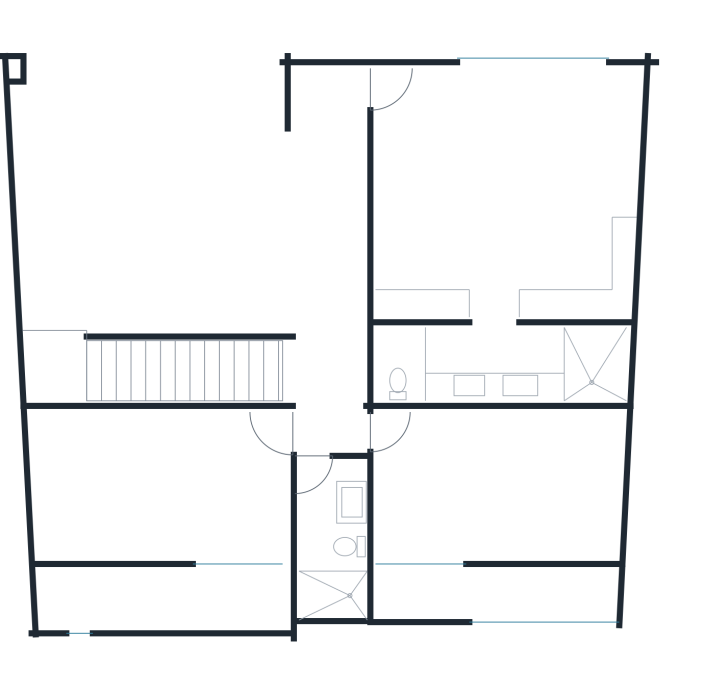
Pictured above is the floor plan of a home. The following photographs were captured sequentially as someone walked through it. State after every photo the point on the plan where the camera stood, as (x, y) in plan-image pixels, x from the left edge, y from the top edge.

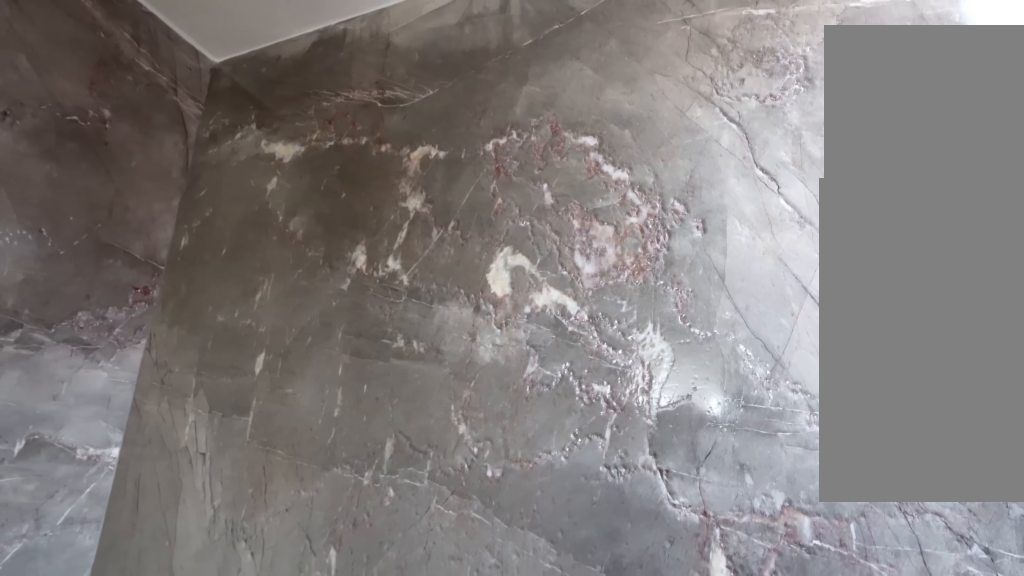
(322, 584)
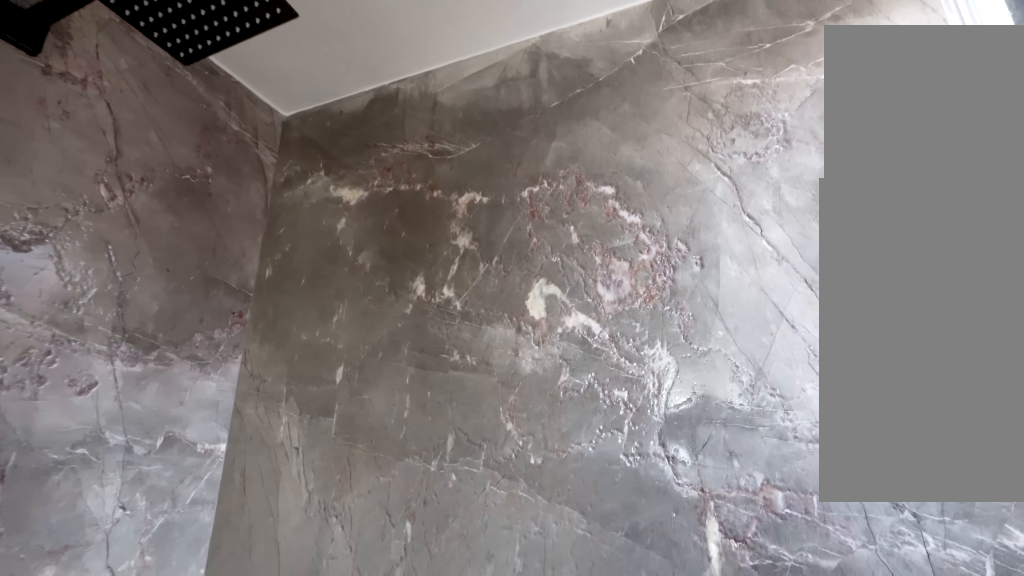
(324, 589)
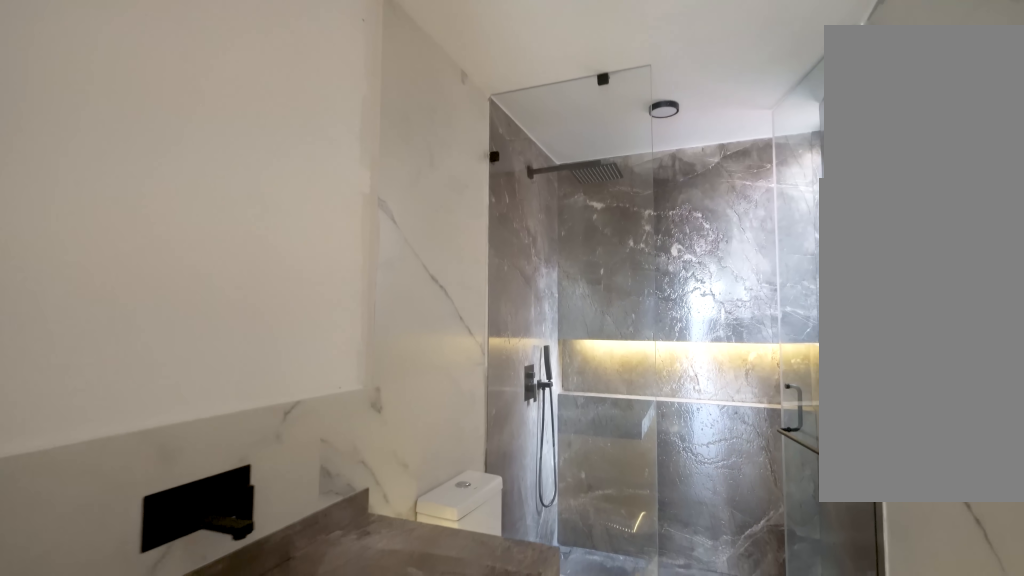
(316, 555)
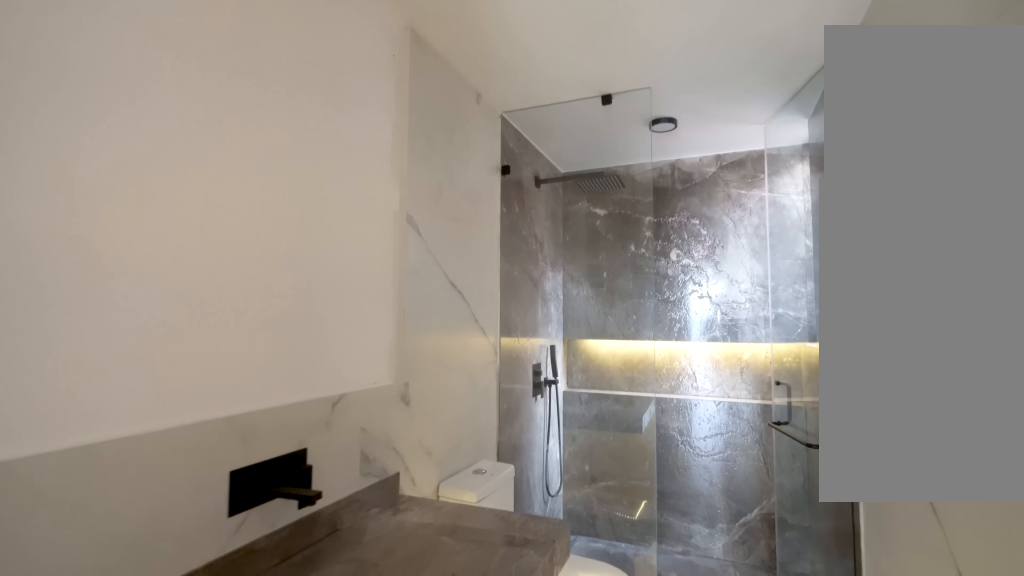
(316, 555)
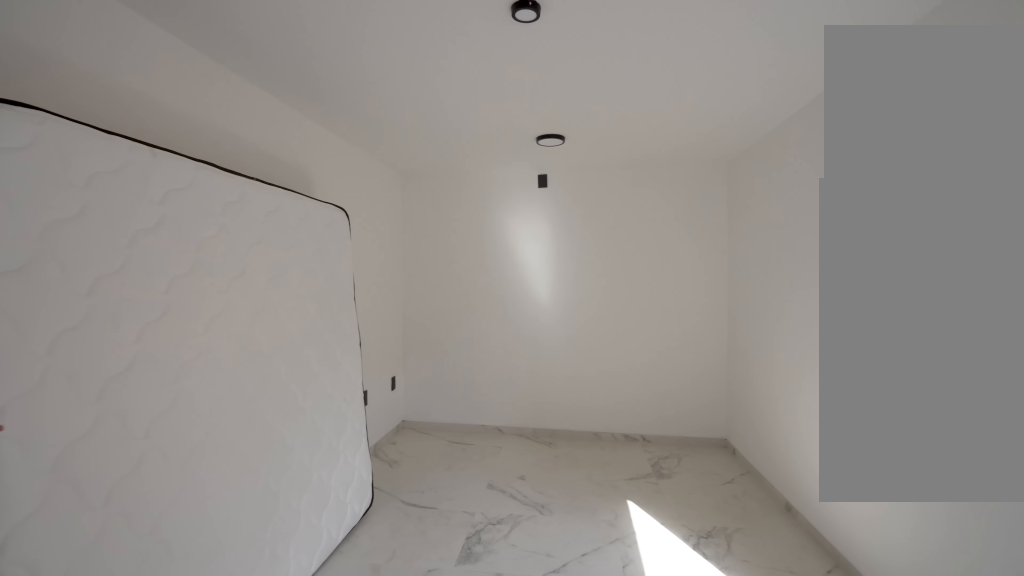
(412, 425)
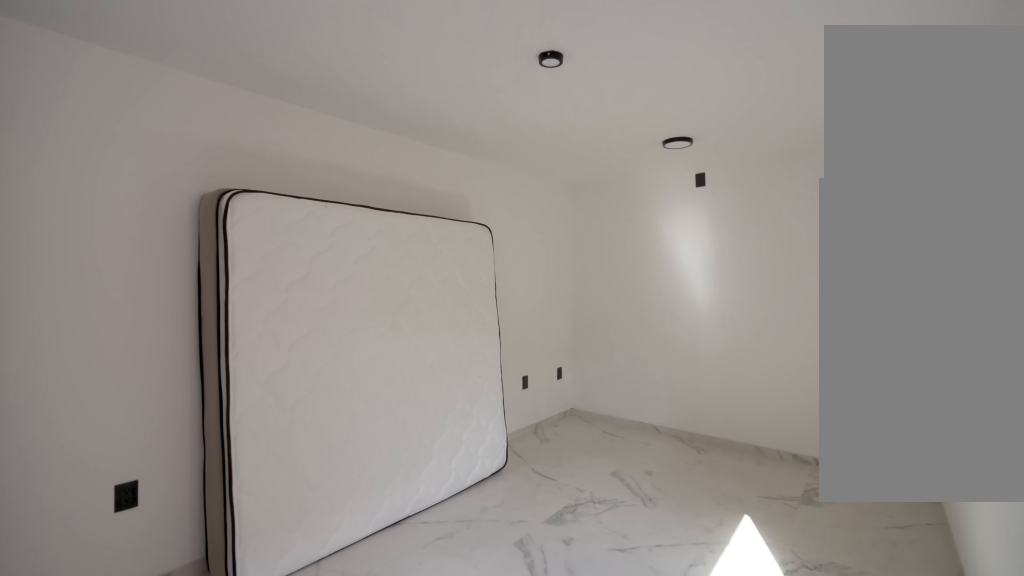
(406, 456)
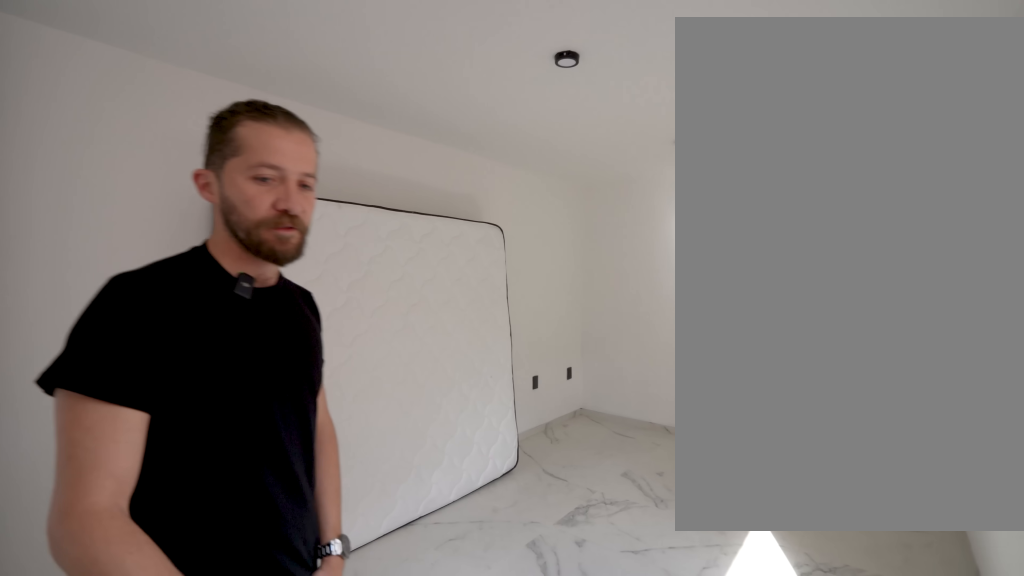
(398, 499)
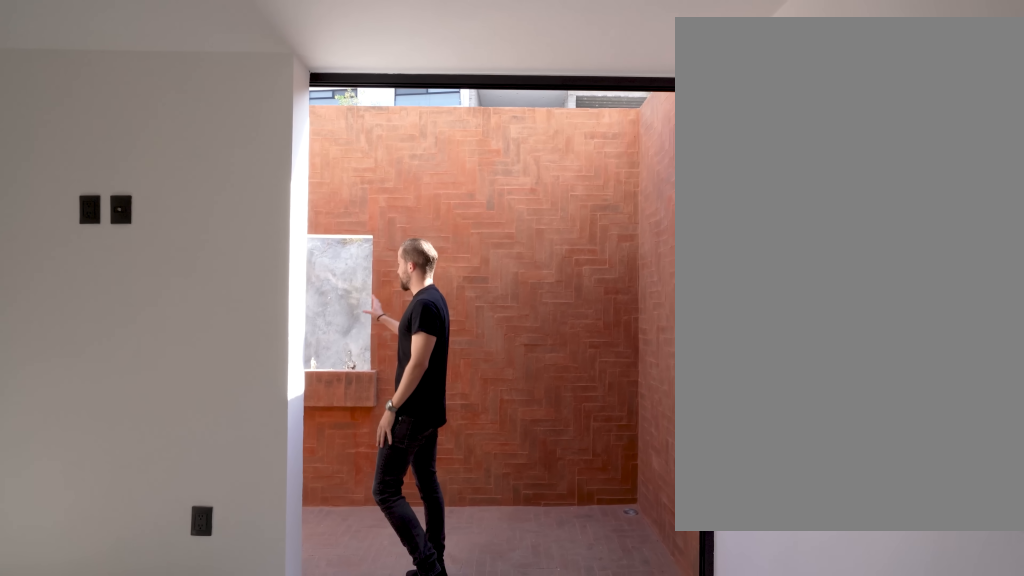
(391, 536)
